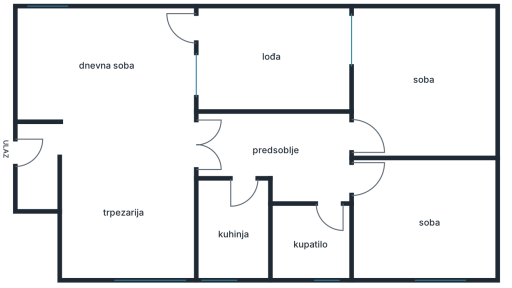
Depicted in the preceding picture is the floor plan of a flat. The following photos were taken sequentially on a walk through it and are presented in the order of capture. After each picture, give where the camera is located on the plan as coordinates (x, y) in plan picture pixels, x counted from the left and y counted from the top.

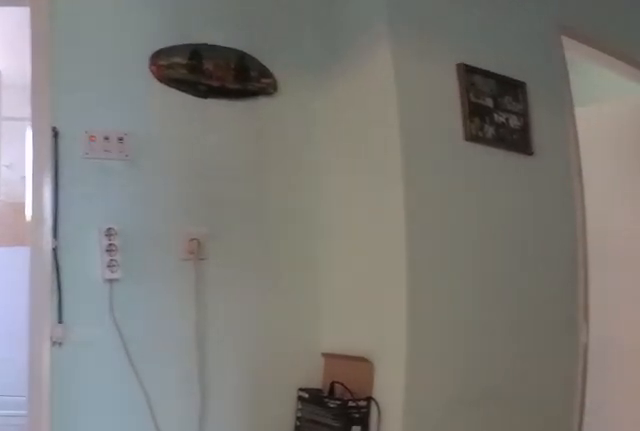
(317, 140)
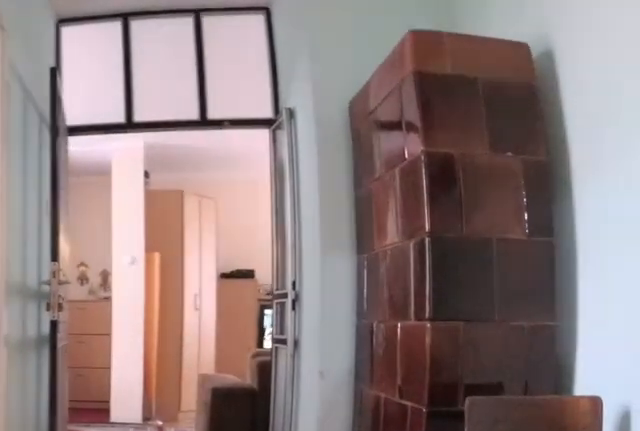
(291, 149)
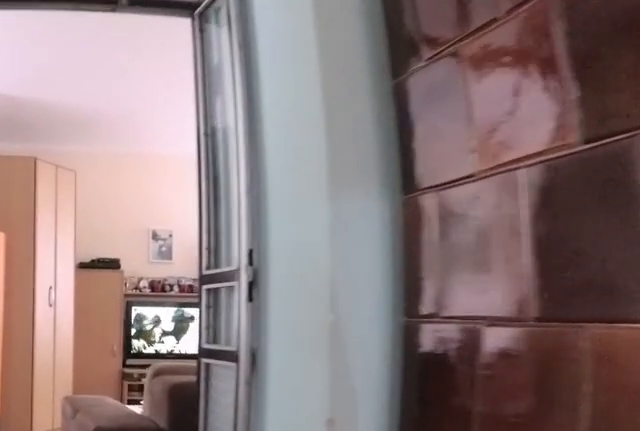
(252, 145)
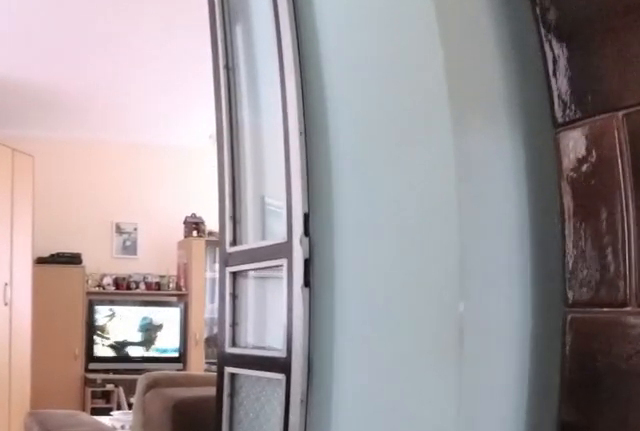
(234, 142)
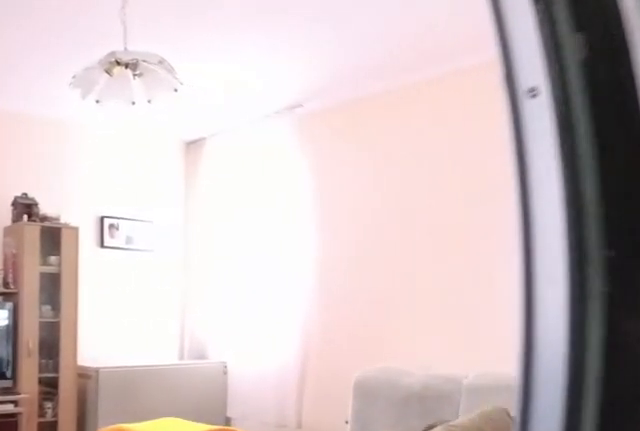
(195, 144)
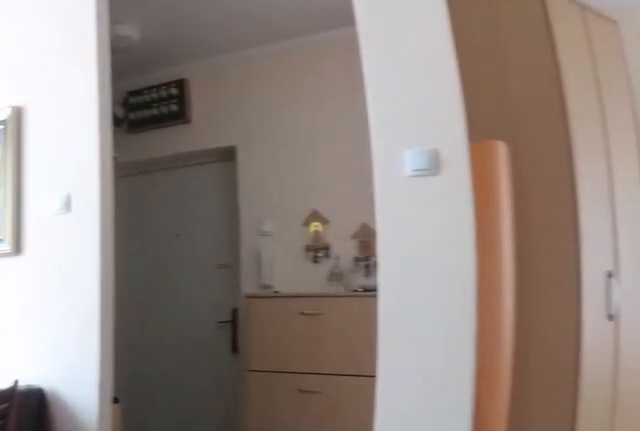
(180, 139)
